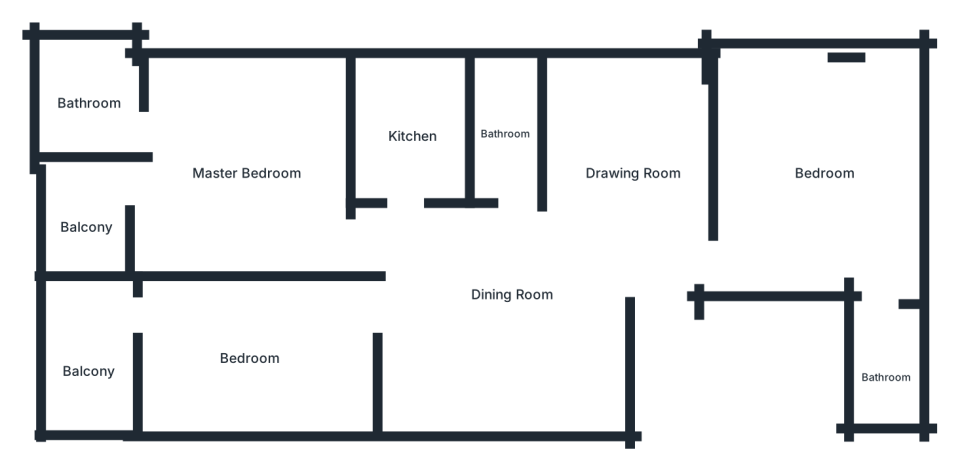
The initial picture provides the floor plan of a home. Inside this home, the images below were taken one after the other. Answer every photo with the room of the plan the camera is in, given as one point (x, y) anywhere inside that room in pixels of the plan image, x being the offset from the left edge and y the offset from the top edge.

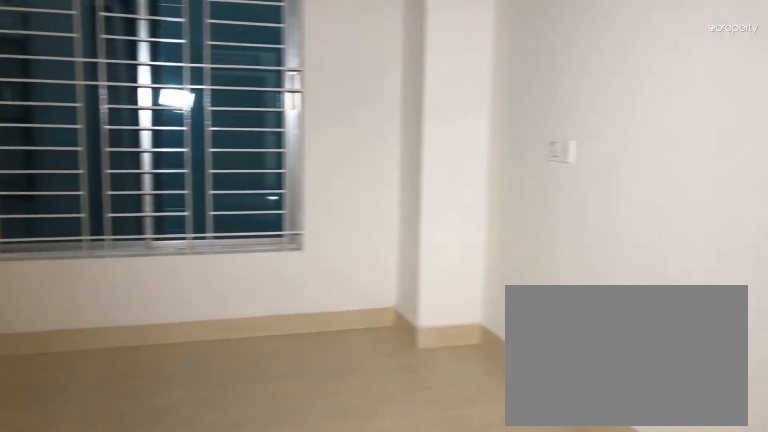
(646, 204)
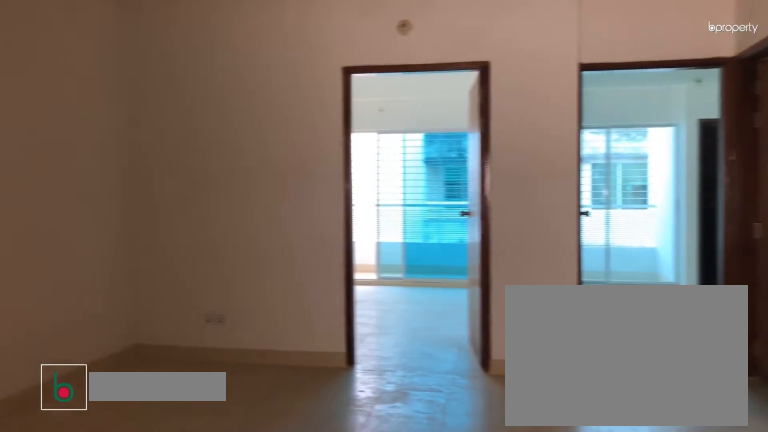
(513, 306)
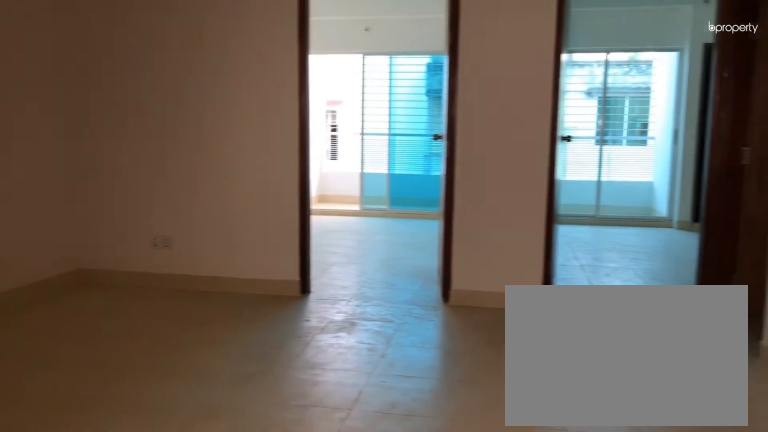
(513, 306)
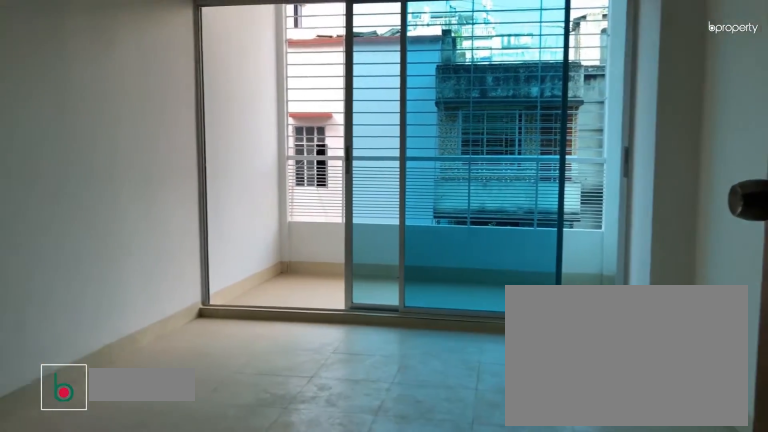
(253, 361)
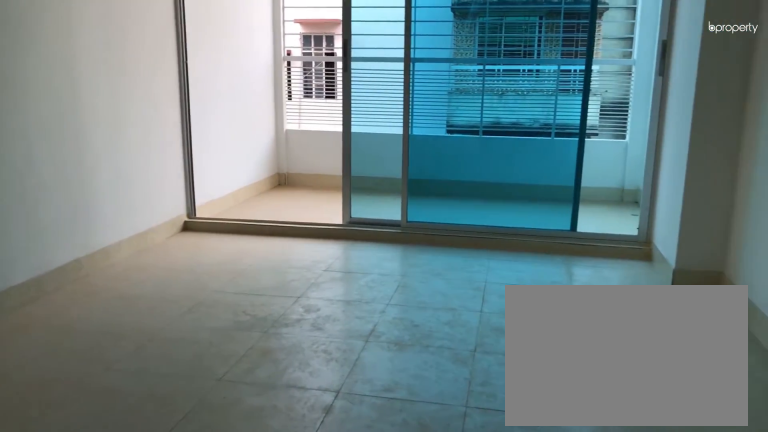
(253, 361)
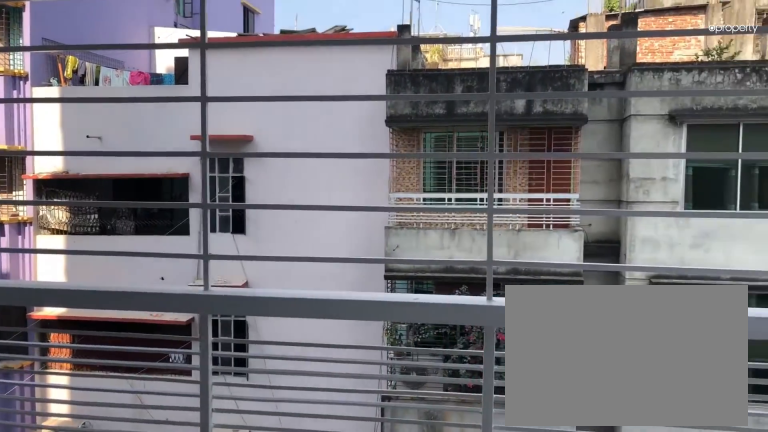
(96, 362)
